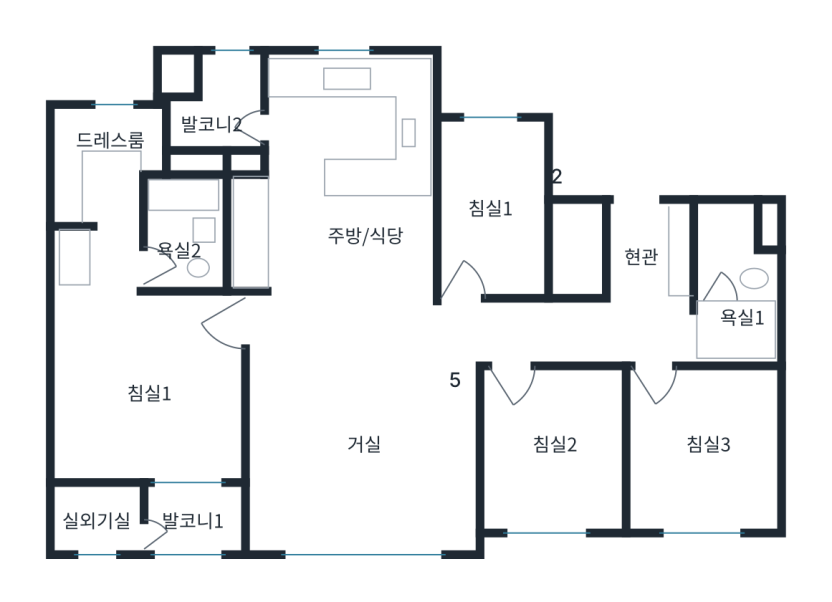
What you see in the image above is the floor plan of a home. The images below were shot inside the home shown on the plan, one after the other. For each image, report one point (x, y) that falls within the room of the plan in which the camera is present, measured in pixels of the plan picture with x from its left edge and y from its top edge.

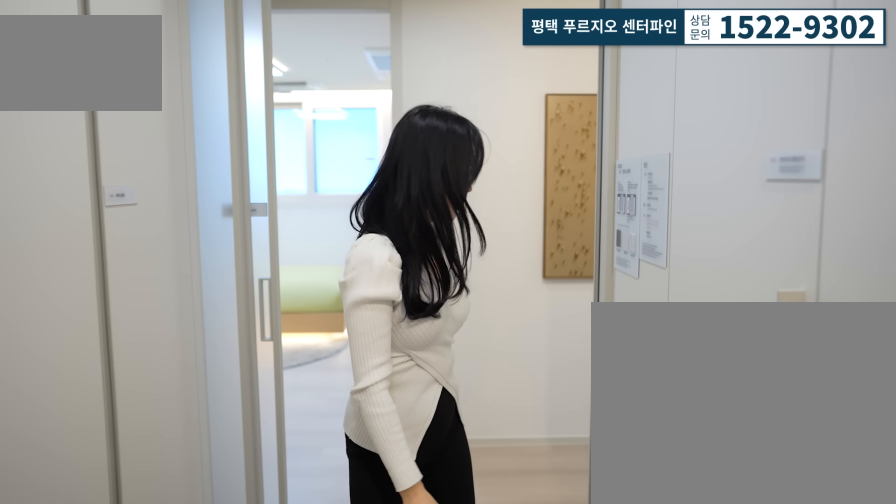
(629, 247)
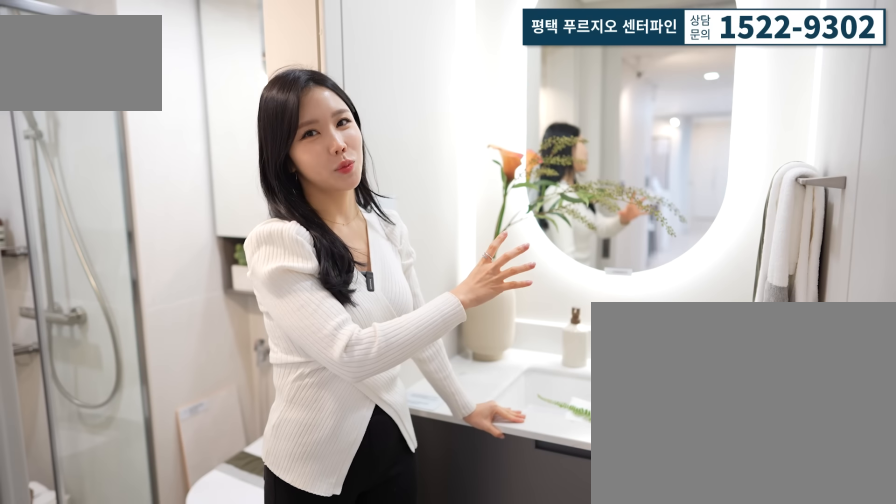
(723, 309)
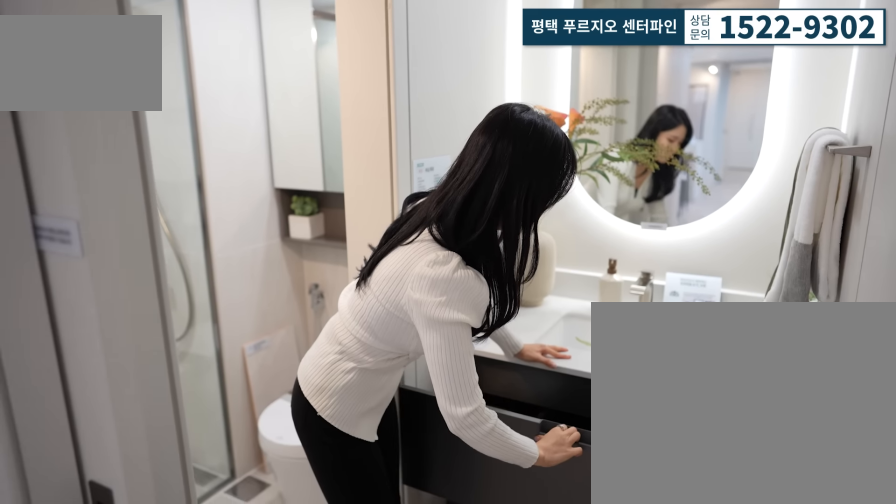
(723, 310)
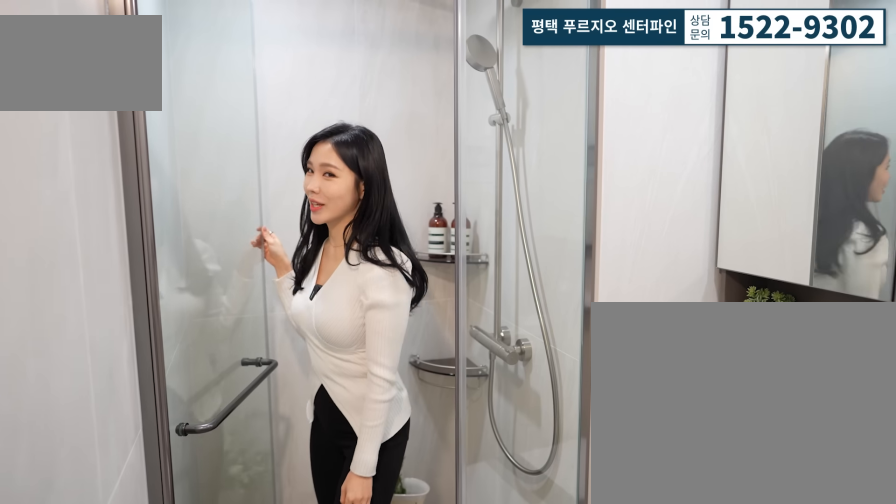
(752, 330)
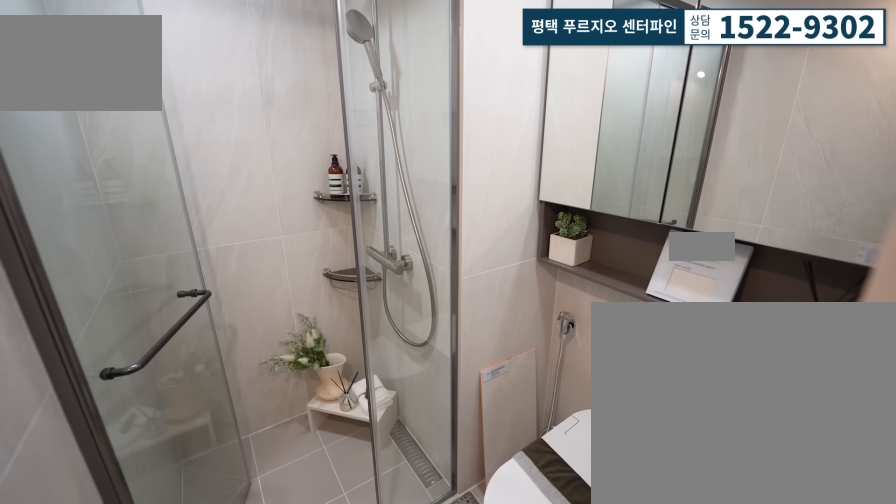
(723, 310)
